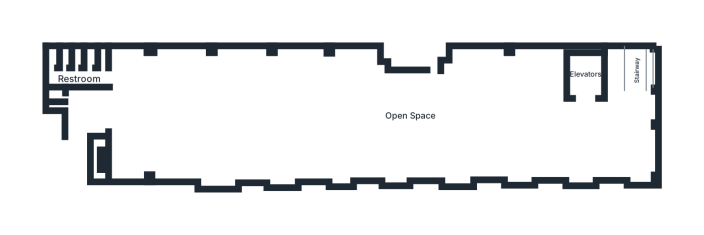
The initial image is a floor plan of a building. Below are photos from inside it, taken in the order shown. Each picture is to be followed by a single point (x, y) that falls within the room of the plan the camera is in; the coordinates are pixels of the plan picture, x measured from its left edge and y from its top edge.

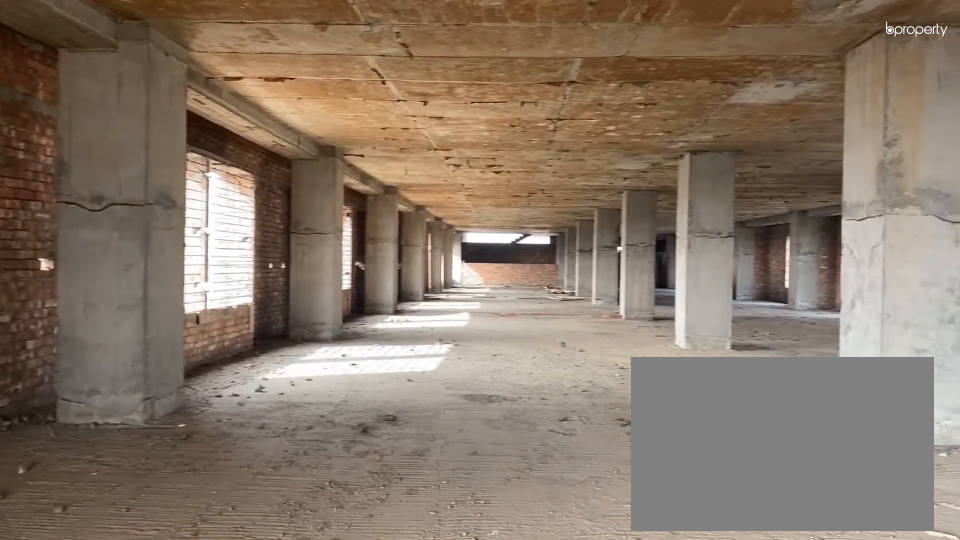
(523, 118)
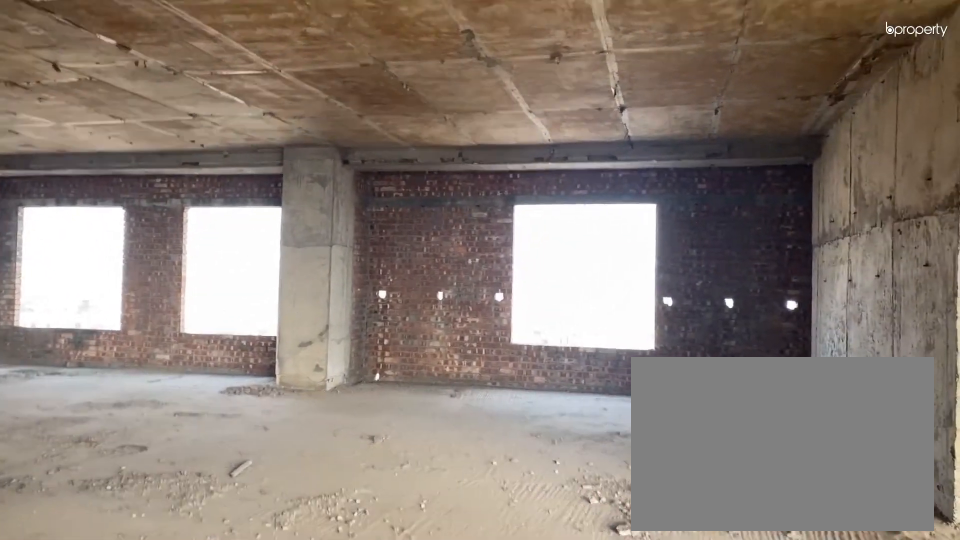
(523, 118)
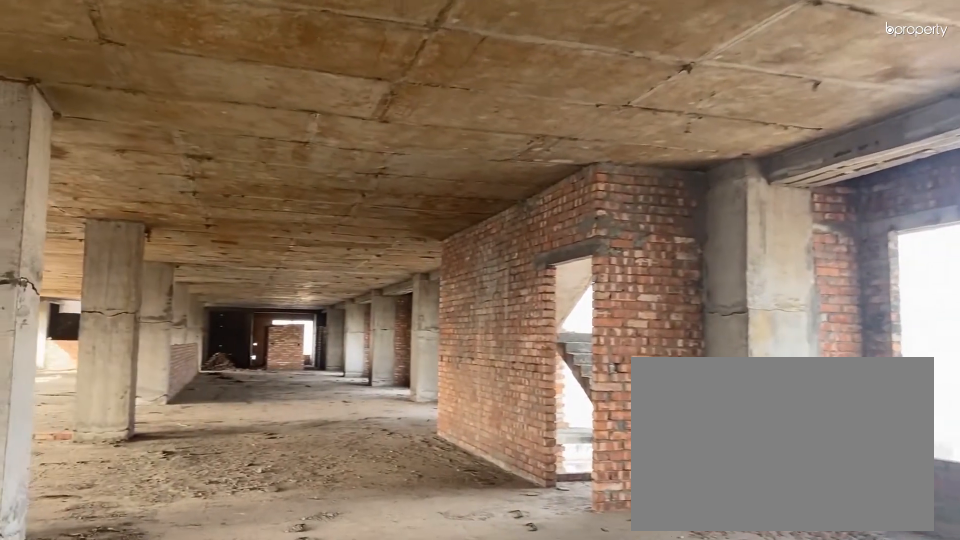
(445, 97)
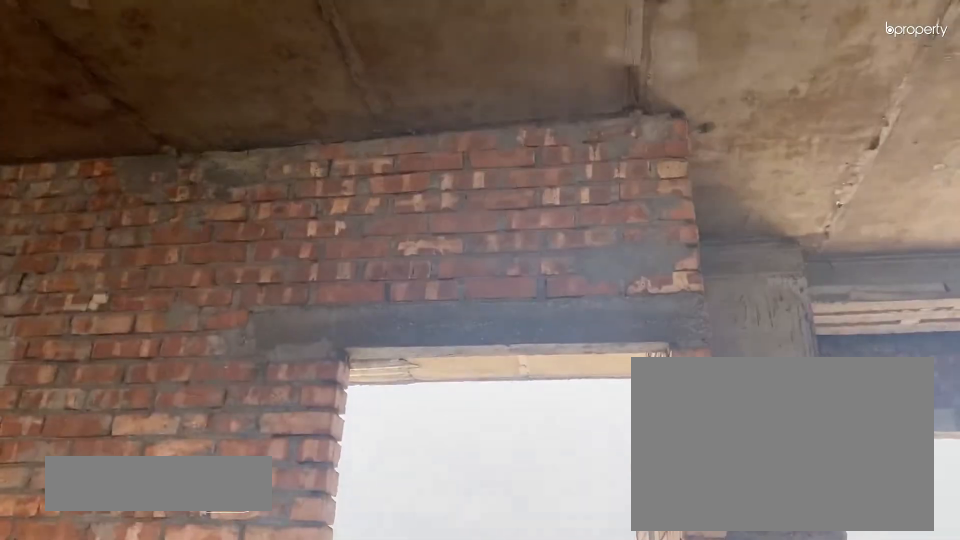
(437, 85)
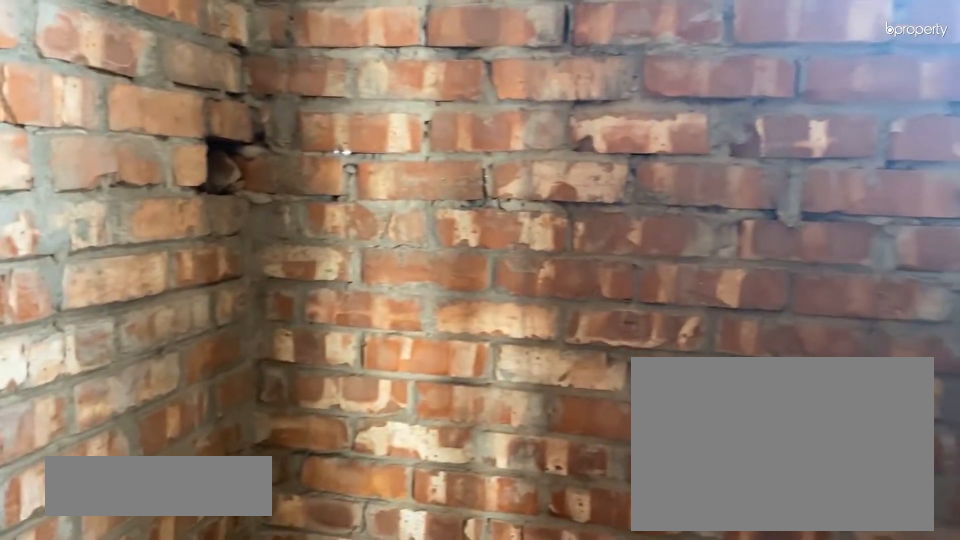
(103, 59)
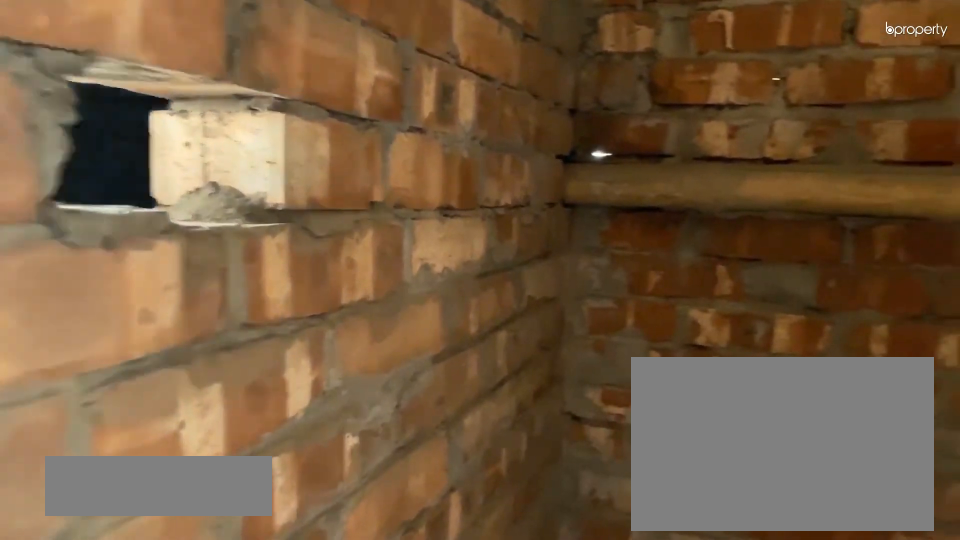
(77, 62)
